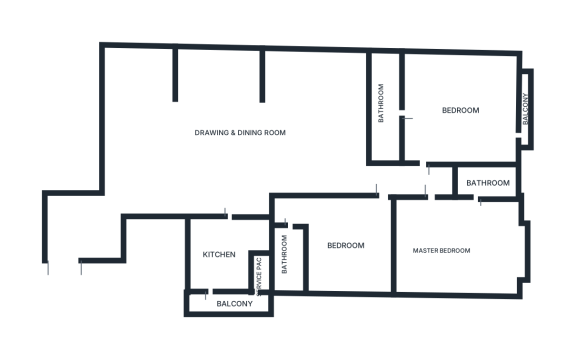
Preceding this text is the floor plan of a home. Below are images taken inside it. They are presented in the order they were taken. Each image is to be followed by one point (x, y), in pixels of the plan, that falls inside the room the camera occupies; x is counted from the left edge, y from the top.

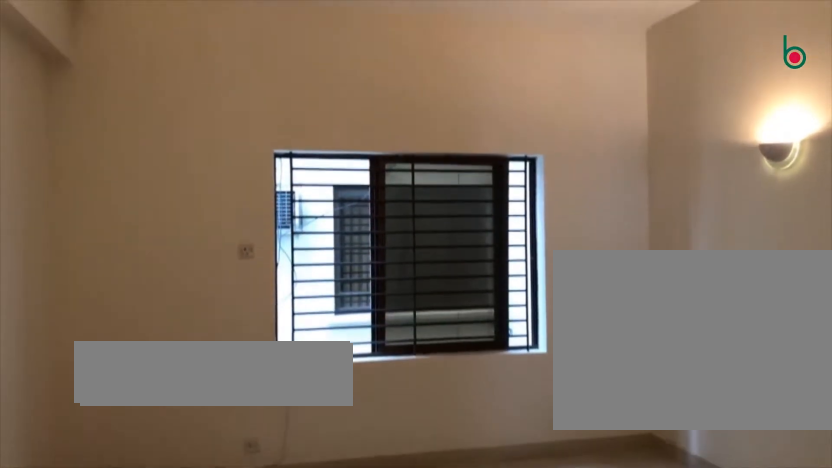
(343, 231)
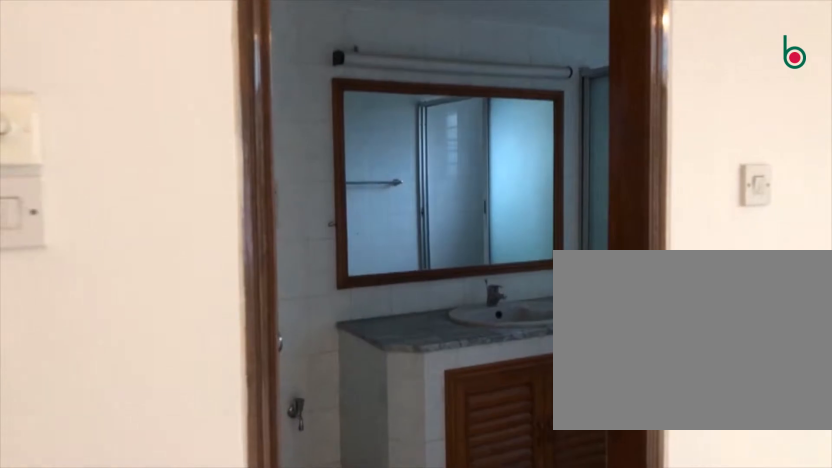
(476, 194)
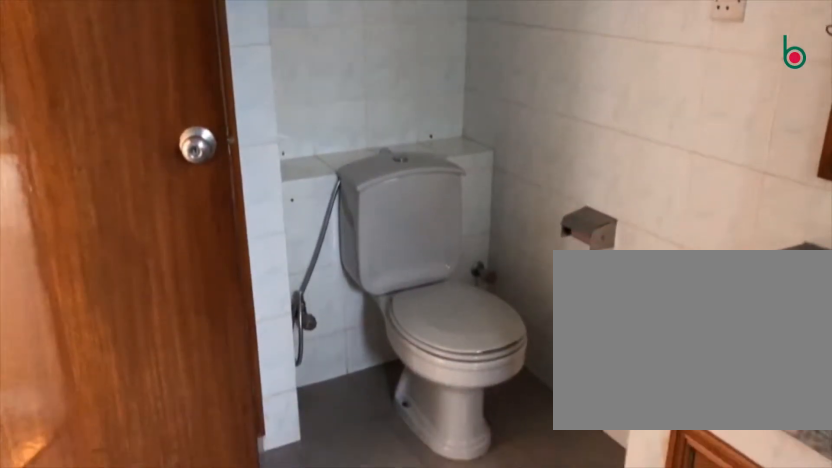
(486, 187)
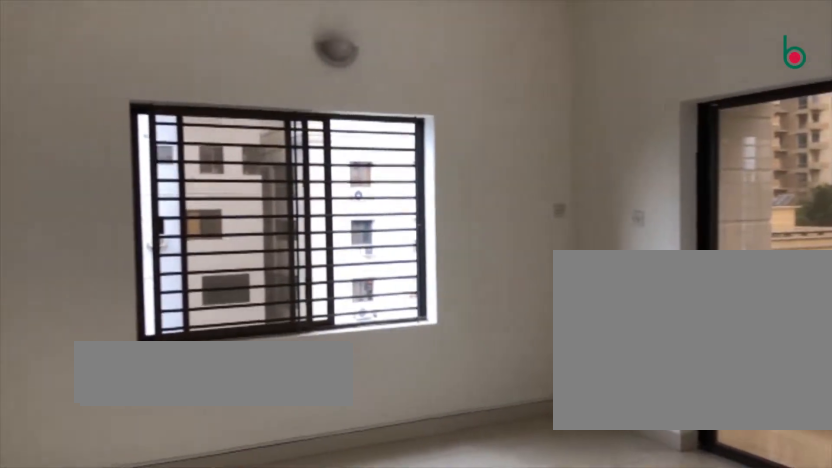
(448, 130)
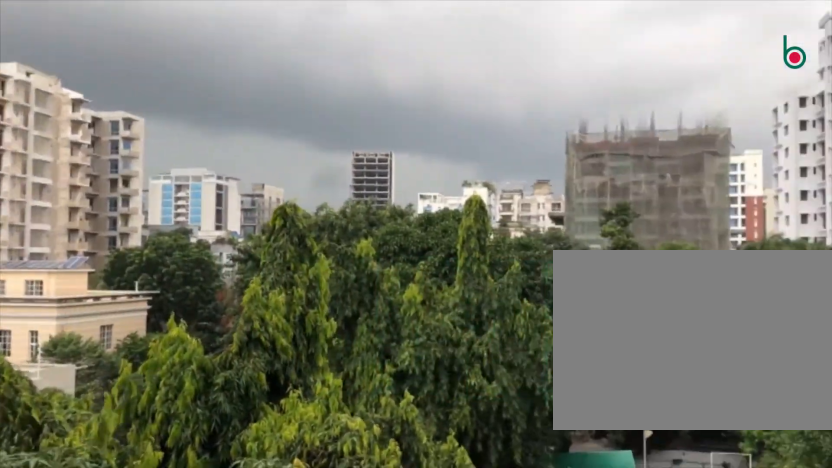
(523, 110)
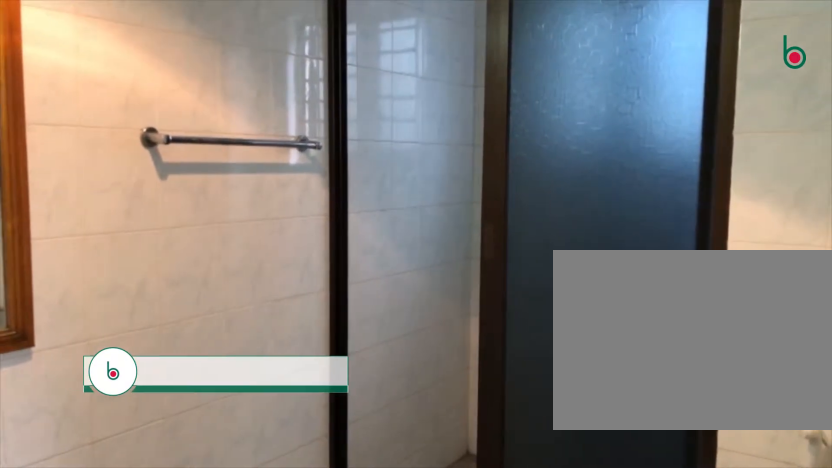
(385, 113)
